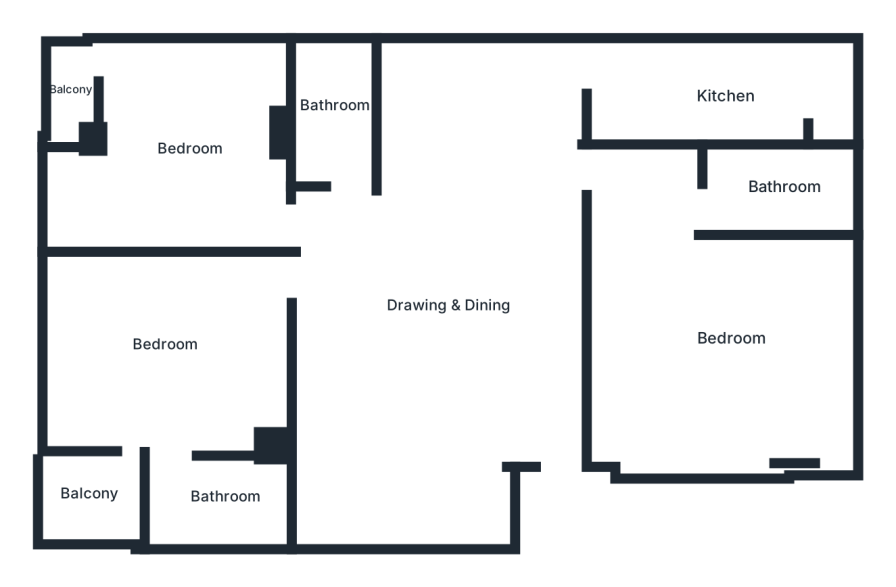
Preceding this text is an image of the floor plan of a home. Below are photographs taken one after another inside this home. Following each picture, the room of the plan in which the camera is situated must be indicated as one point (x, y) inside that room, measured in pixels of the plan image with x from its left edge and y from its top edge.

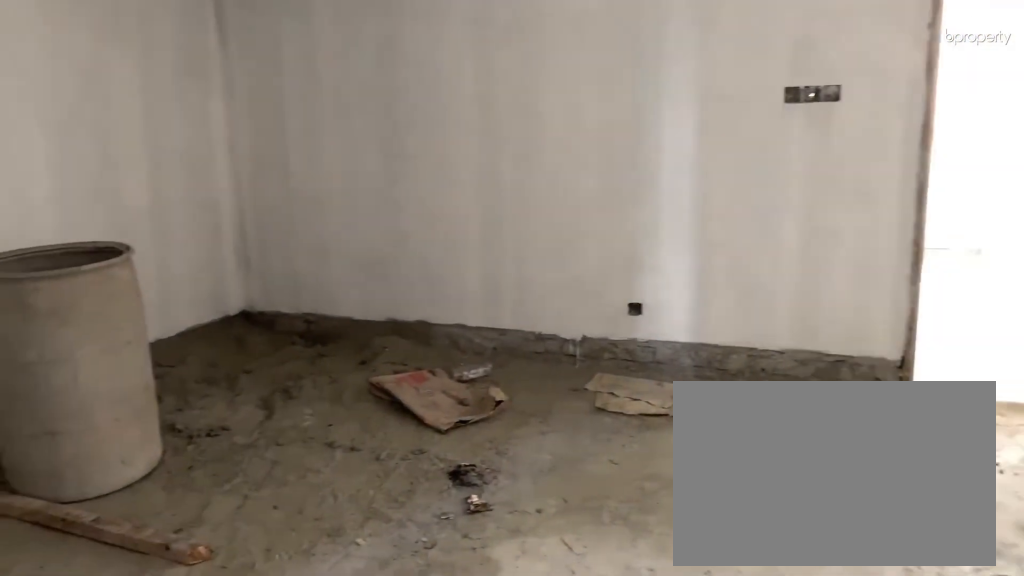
(450, 304)
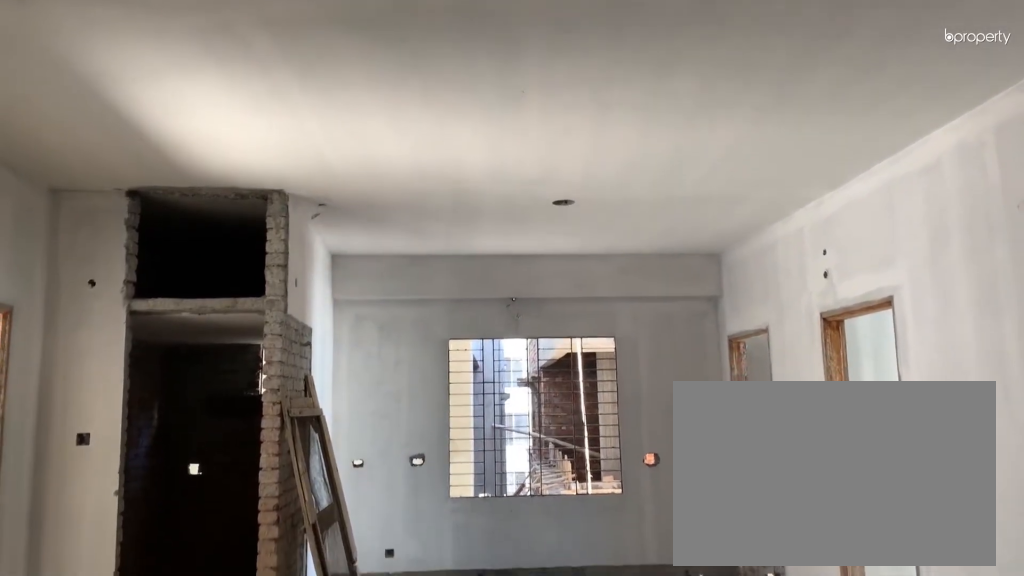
(450, 304)
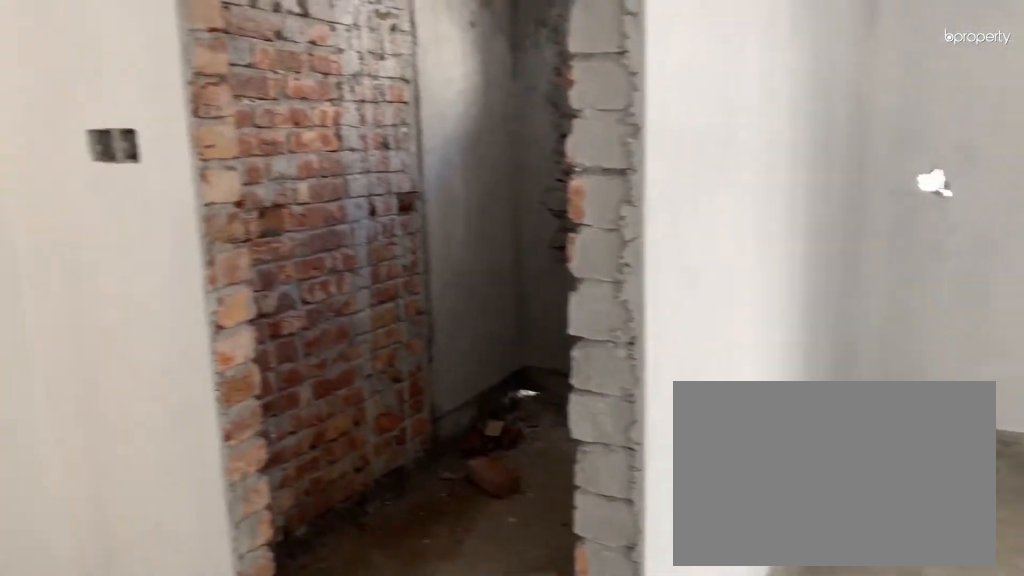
(731, 337)
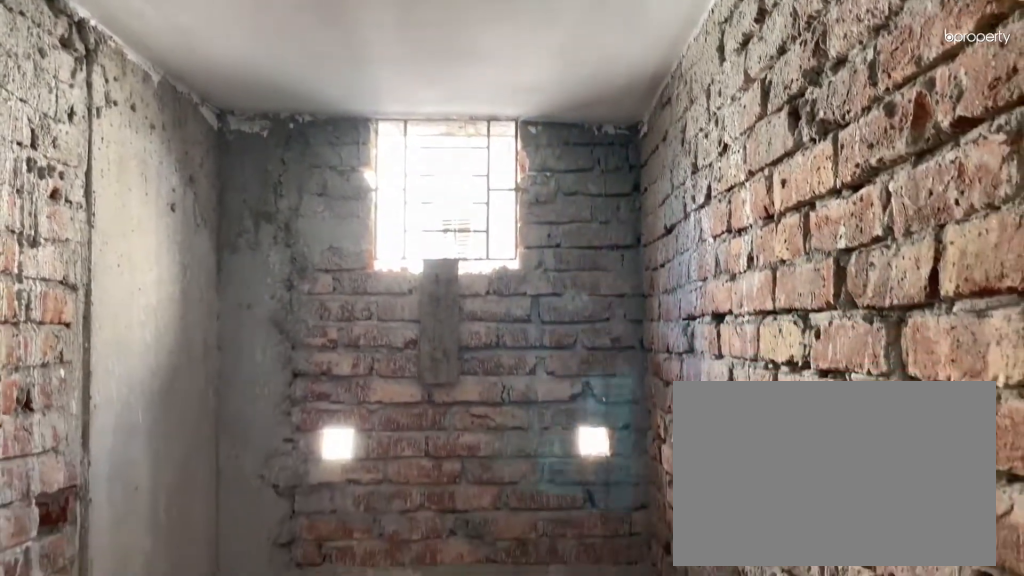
(787, 183)
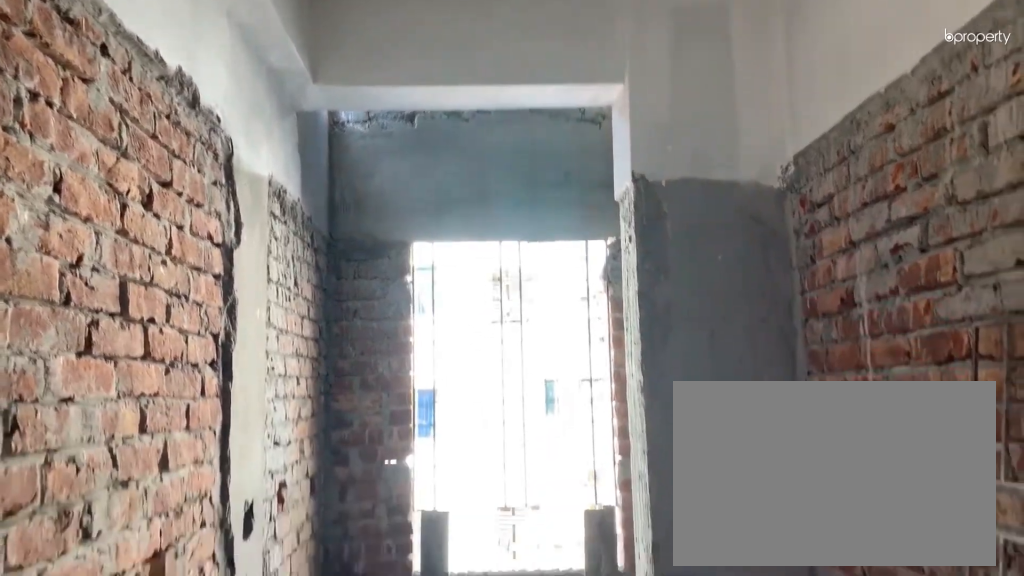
(718, 97)
